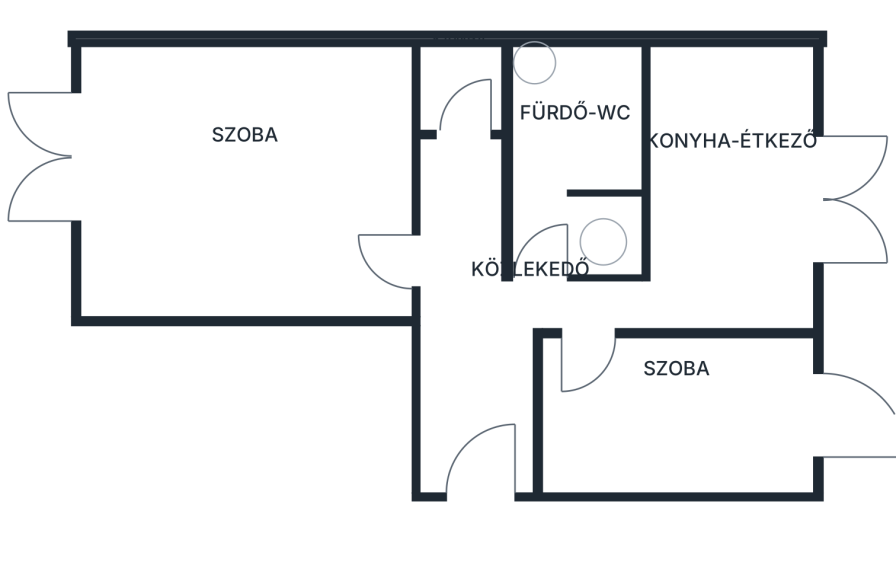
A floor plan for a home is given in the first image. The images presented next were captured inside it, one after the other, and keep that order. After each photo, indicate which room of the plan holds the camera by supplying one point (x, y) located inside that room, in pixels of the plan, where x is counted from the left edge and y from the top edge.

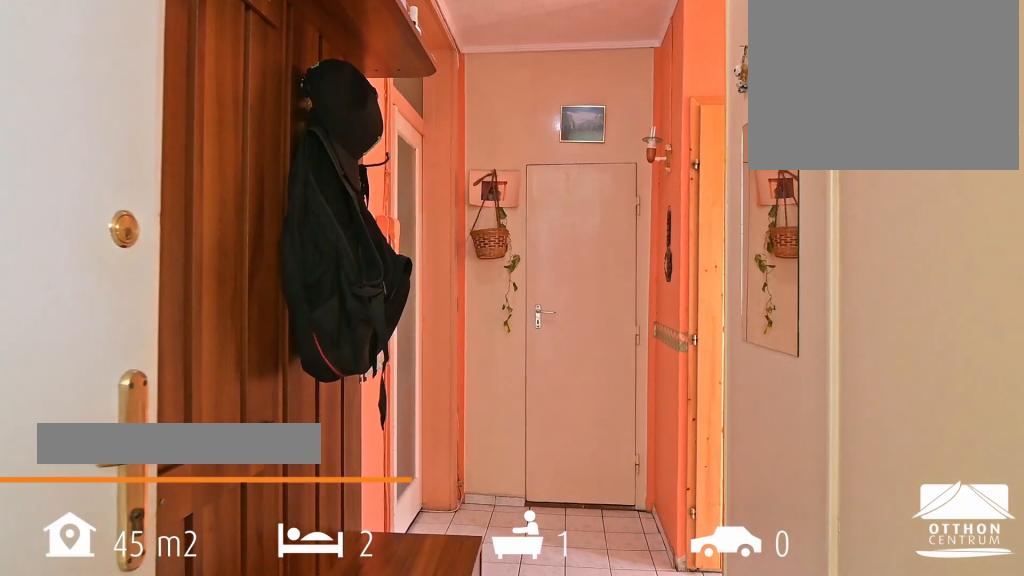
(465, 295)
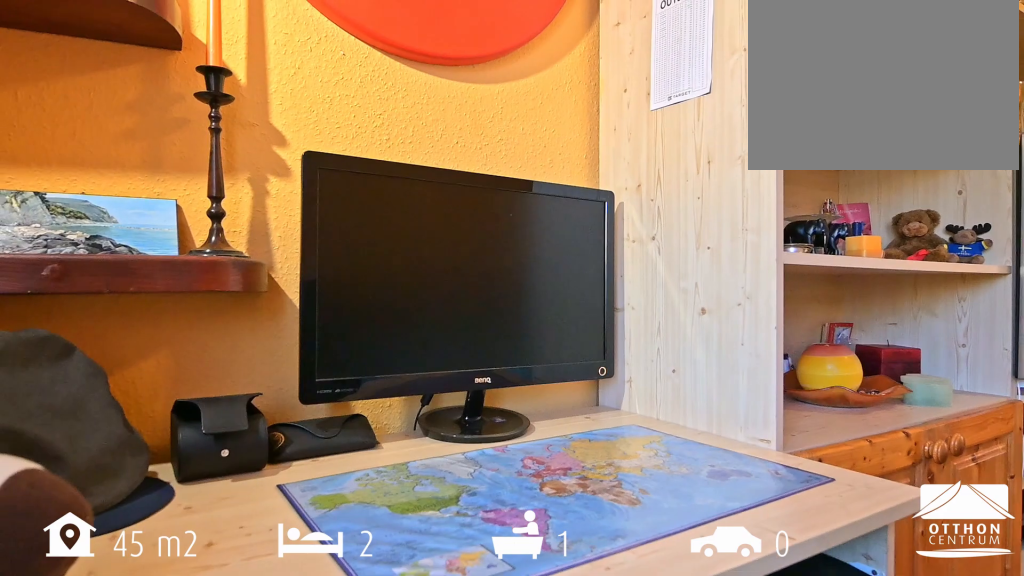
(256, 182)
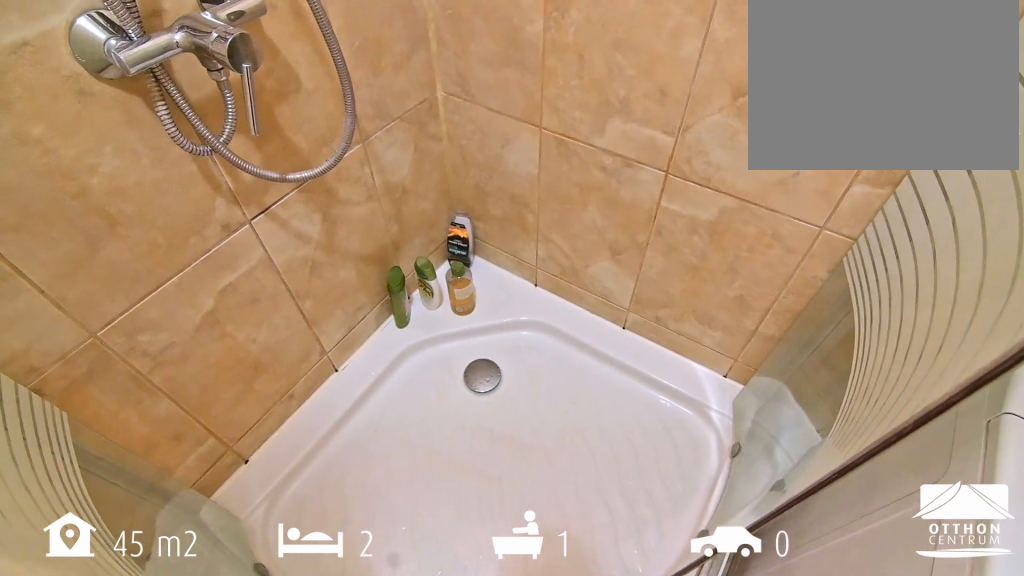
(572, 167)
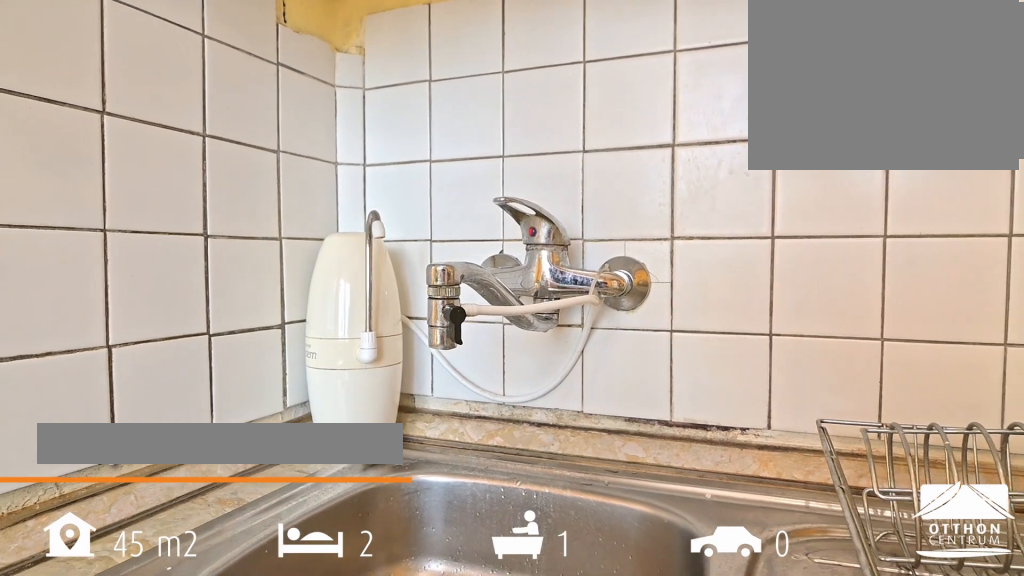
(724, 198)
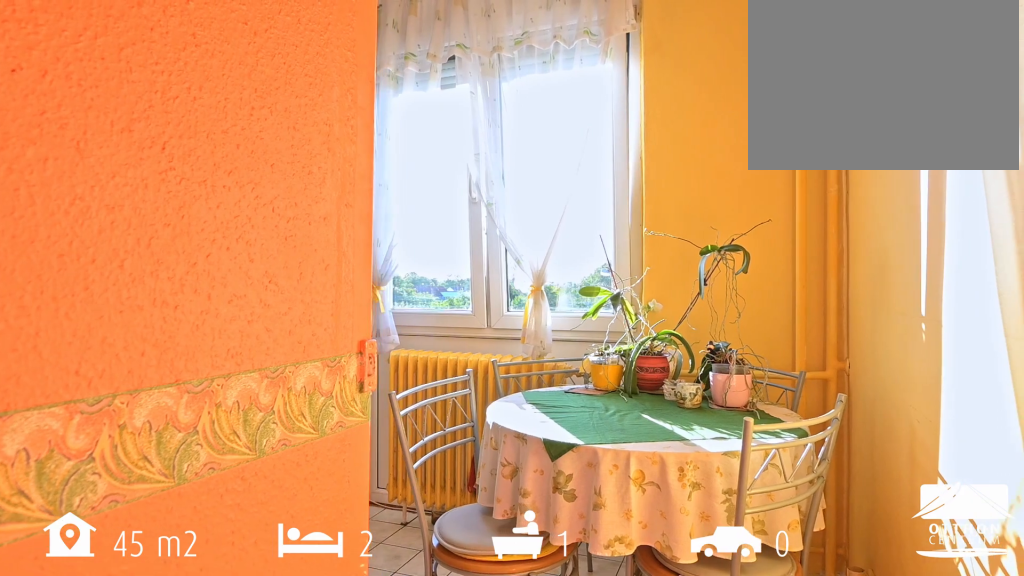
(724, 198)
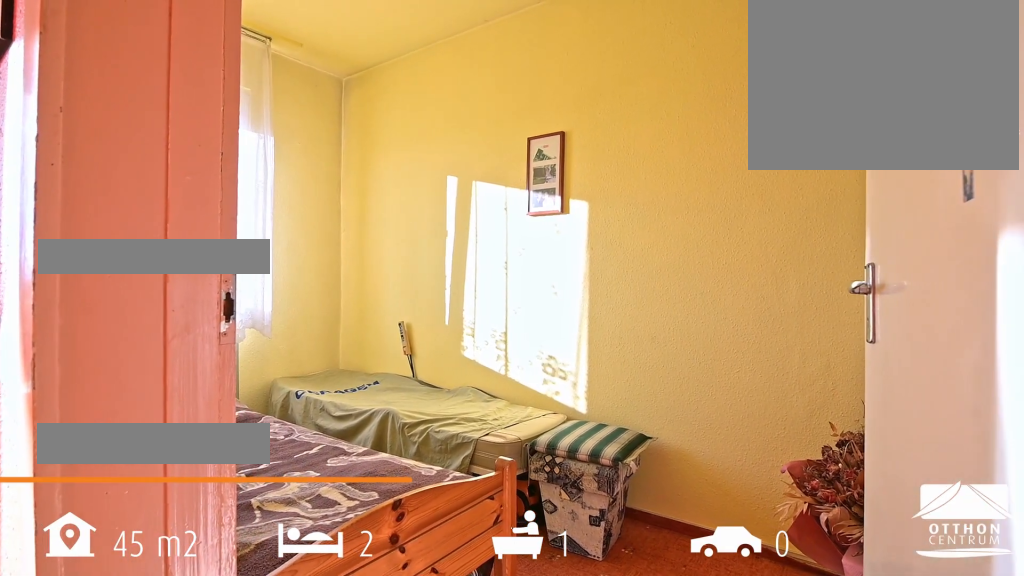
(663, 416)
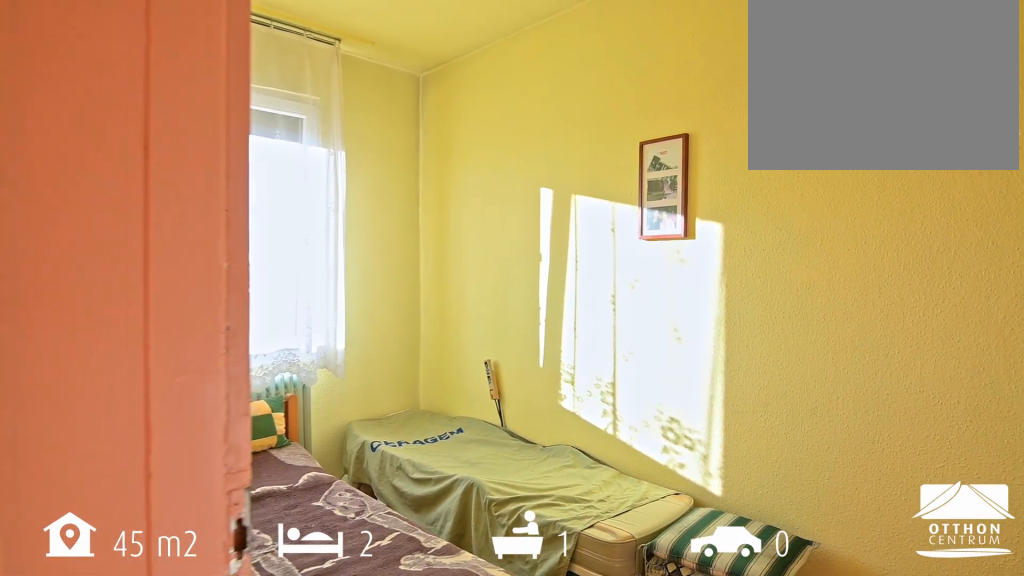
(663, 416)
